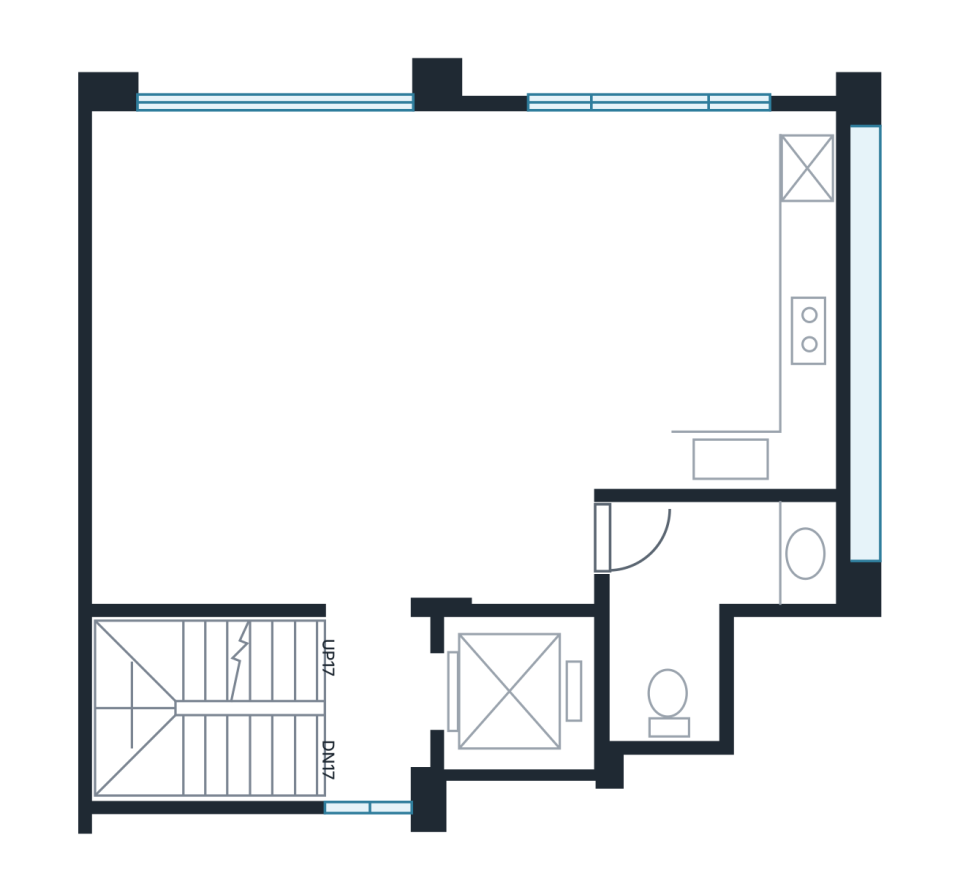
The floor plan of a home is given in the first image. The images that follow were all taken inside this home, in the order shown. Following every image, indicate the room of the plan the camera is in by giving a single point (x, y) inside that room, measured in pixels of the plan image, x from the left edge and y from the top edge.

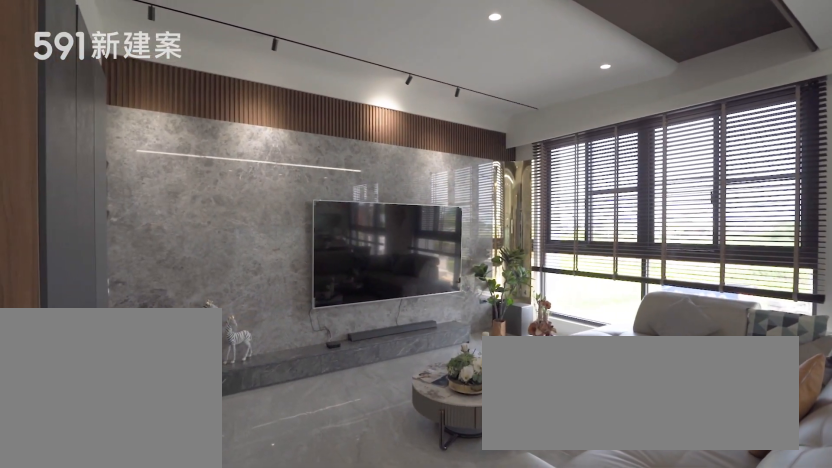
(341, 359)
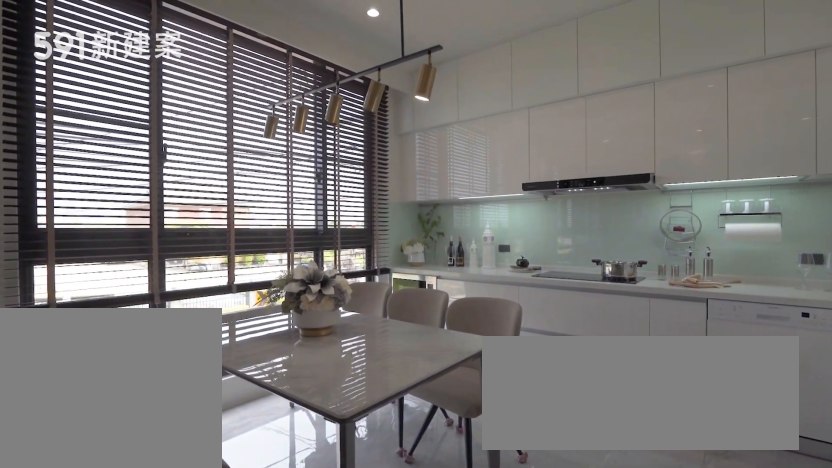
(713, 299)
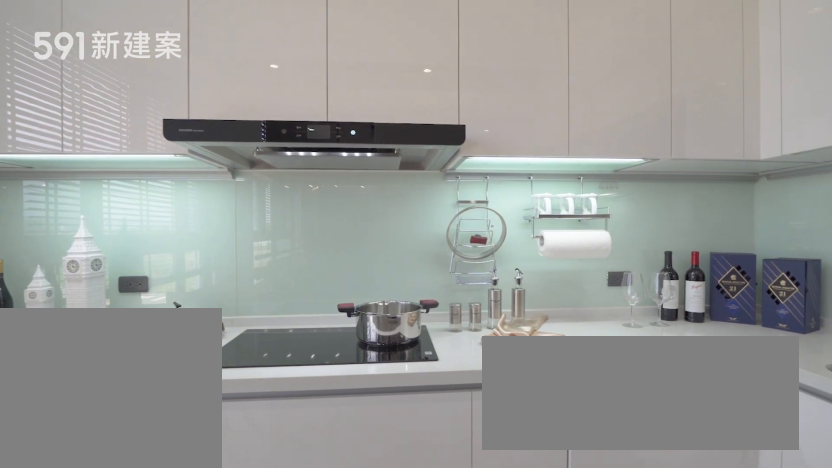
(713, 299)
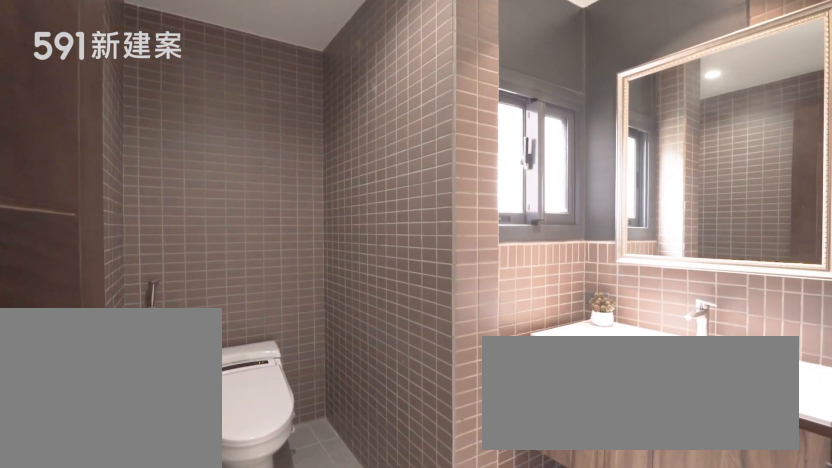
(702, 601)
